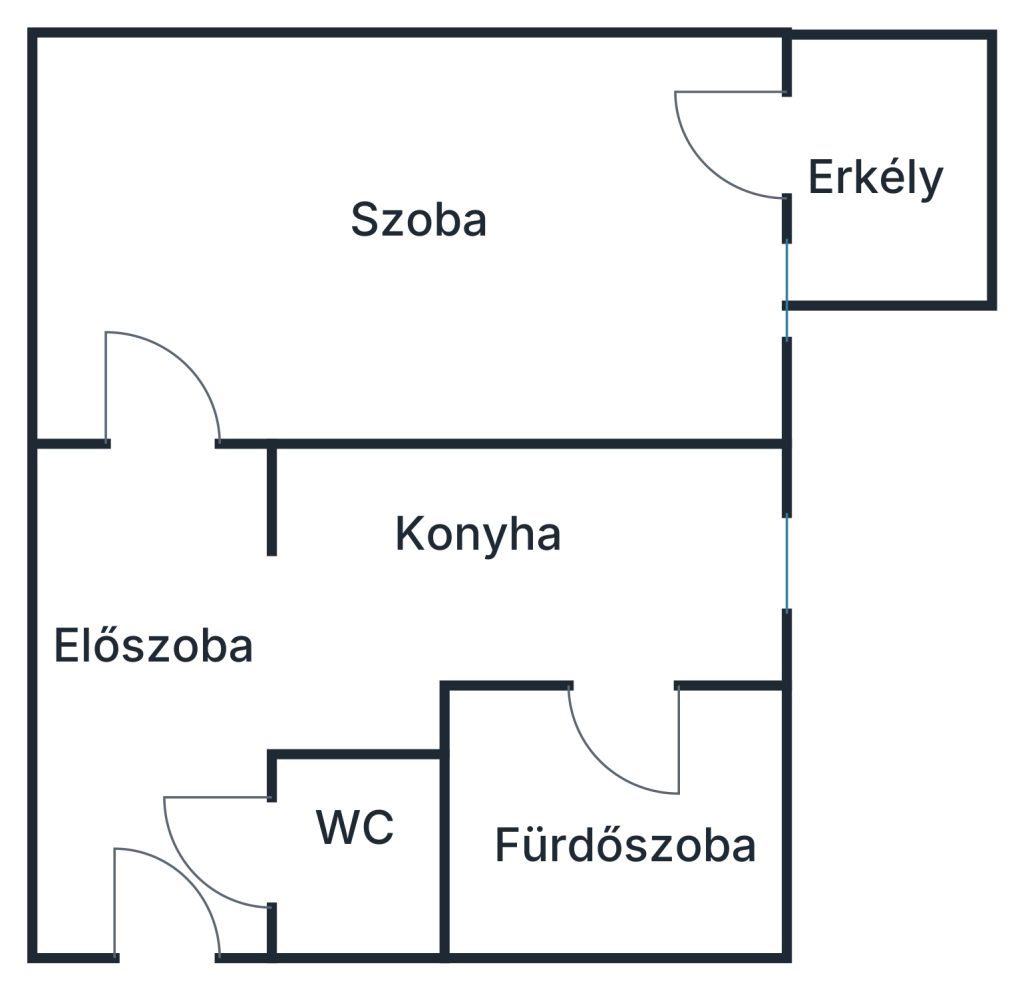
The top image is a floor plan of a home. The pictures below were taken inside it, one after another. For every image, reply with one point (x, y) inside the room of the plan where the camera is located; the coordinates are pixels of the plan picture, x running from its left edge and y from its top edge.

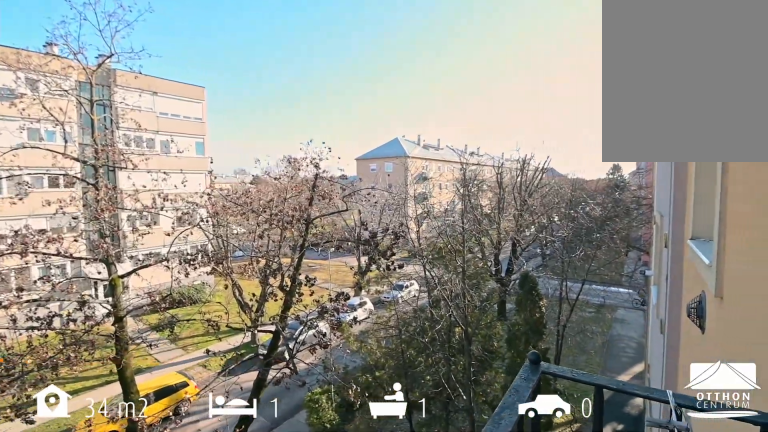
(886, 176)
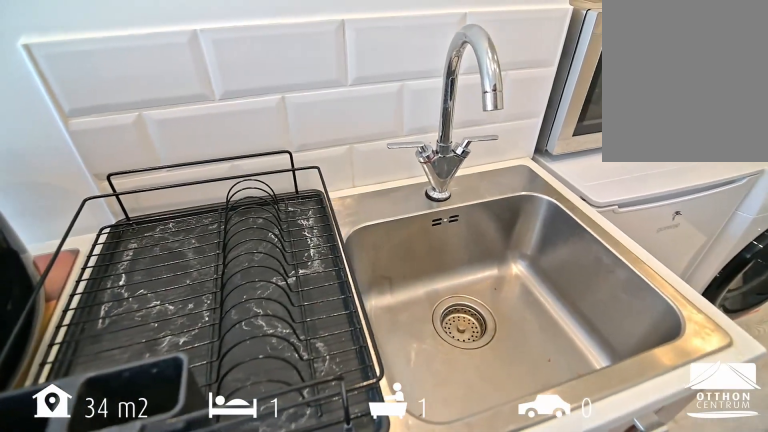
(506, 583)
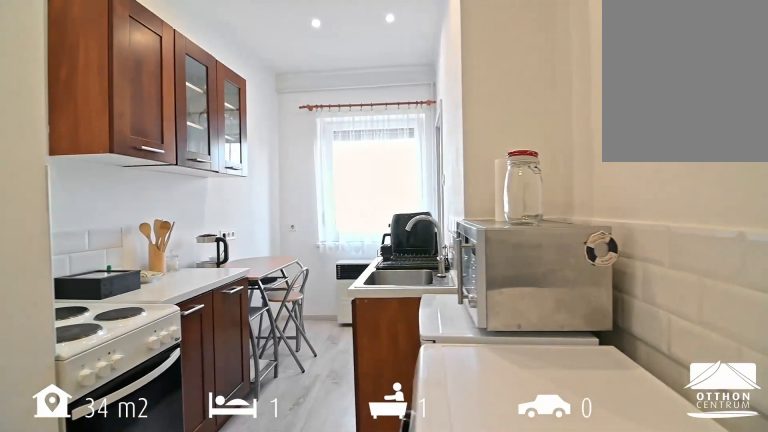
(506, 583)
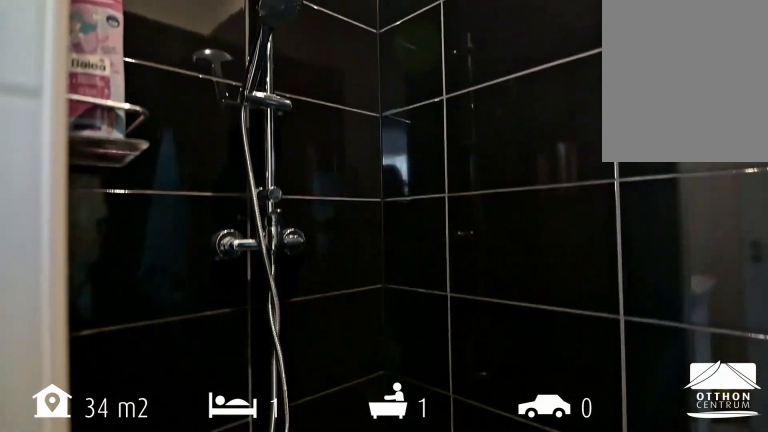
(647, 848)
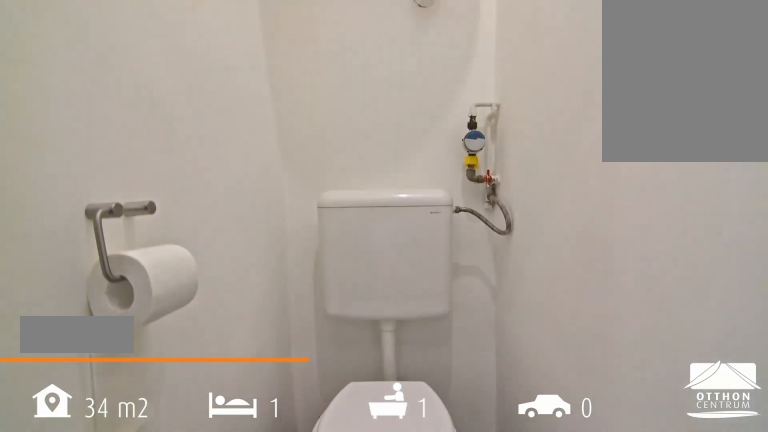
(364, 875)
